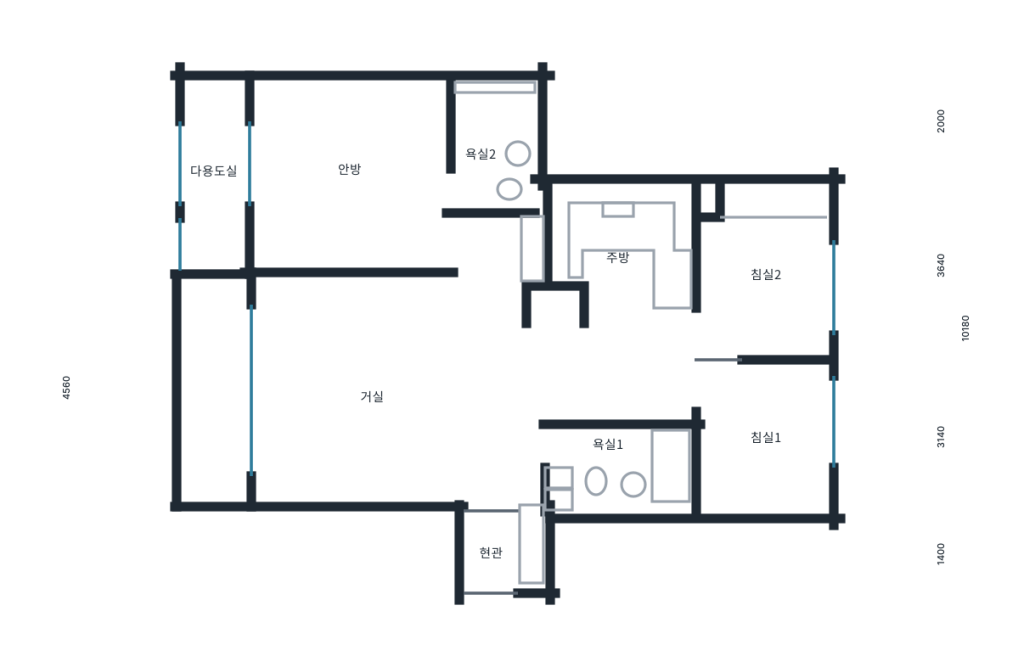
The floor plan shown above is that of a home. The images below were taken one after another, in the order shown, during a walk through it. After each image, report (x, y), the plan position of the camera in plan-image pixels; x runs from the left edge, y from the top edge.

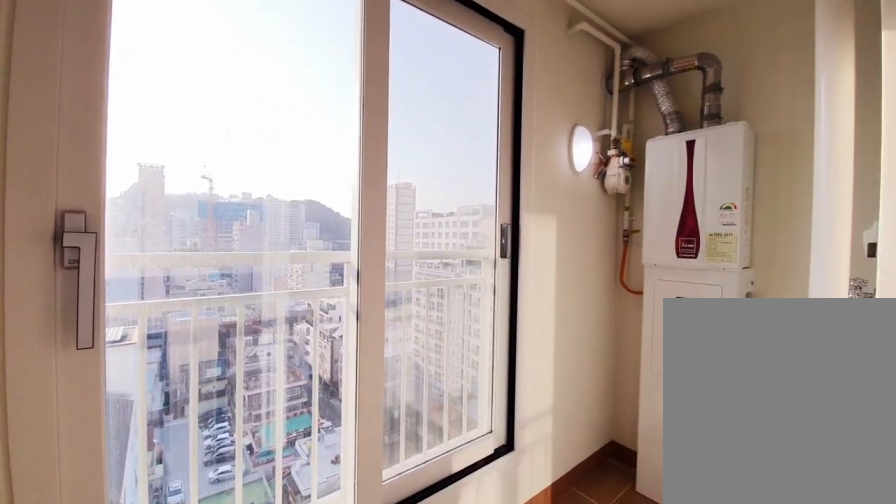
(242, 198)
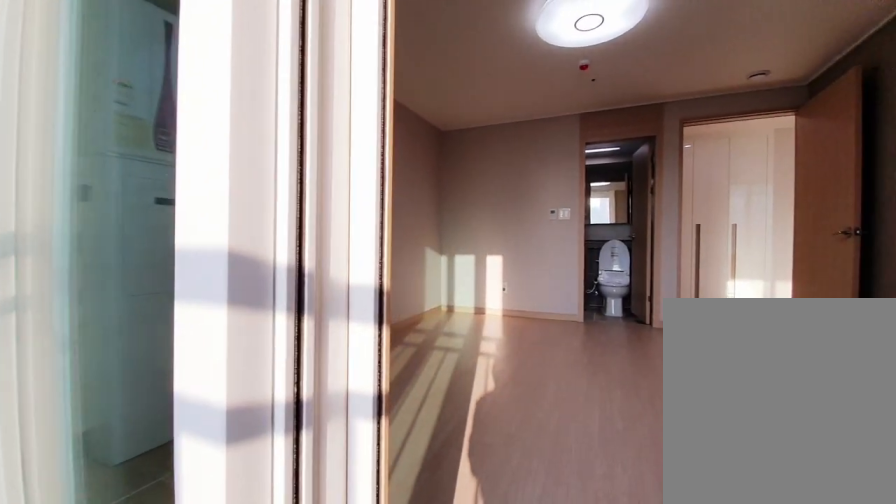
(239, 199)
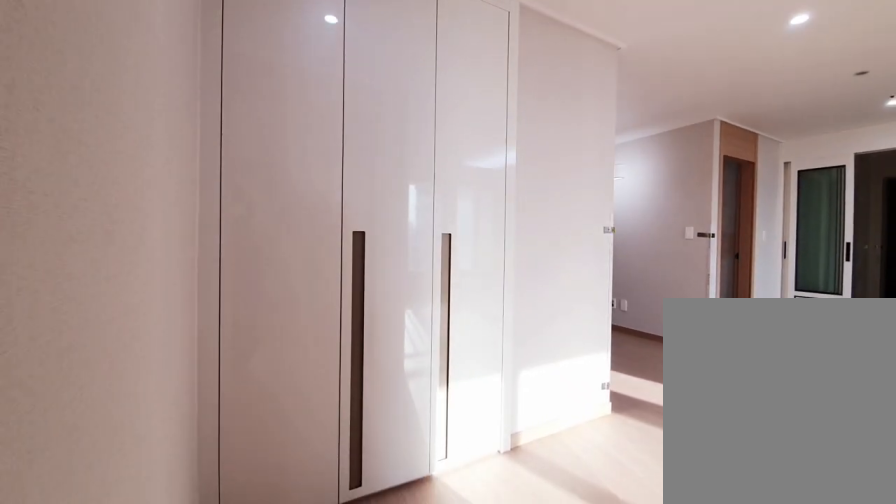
(483, 264)
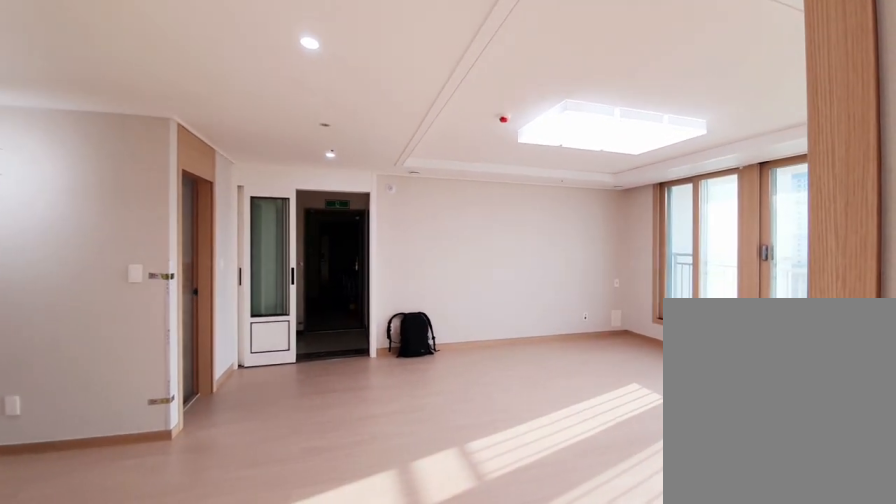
(485, 264)
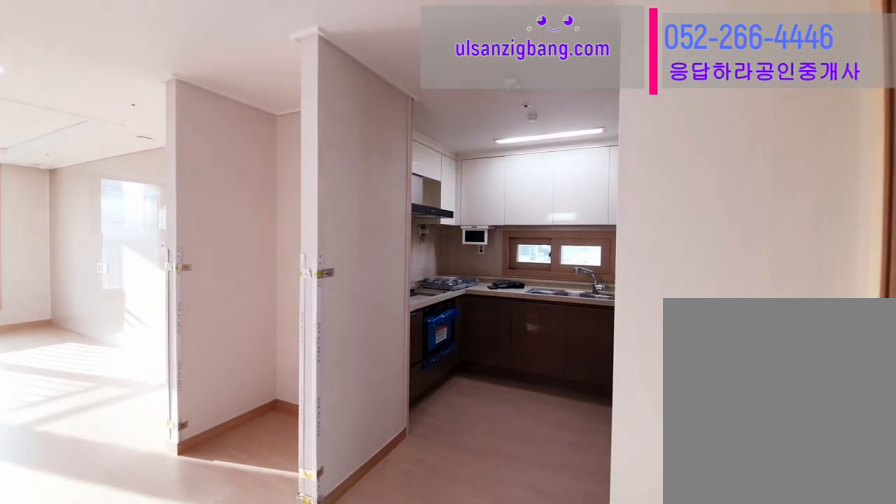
(655, 353)
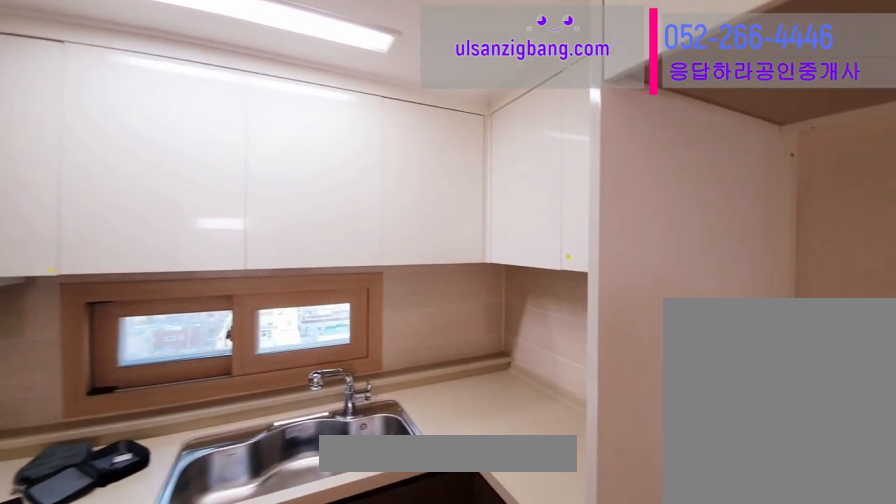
(623, 269)
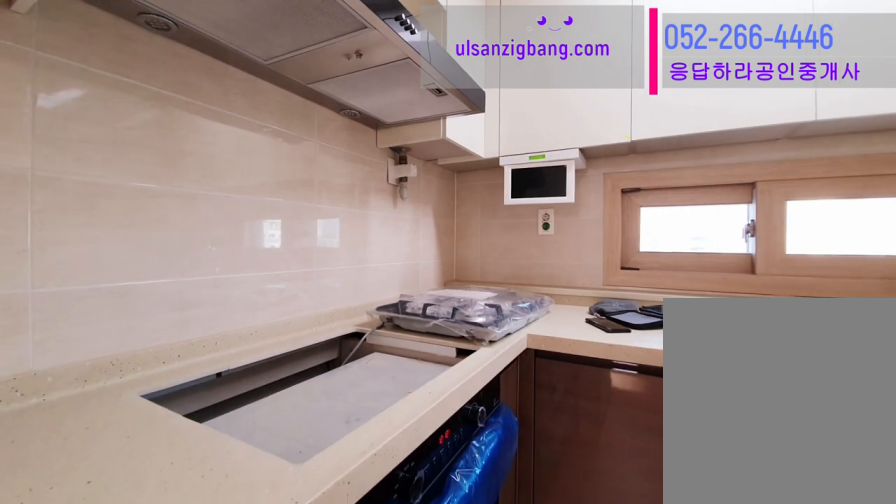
(626, 268)
